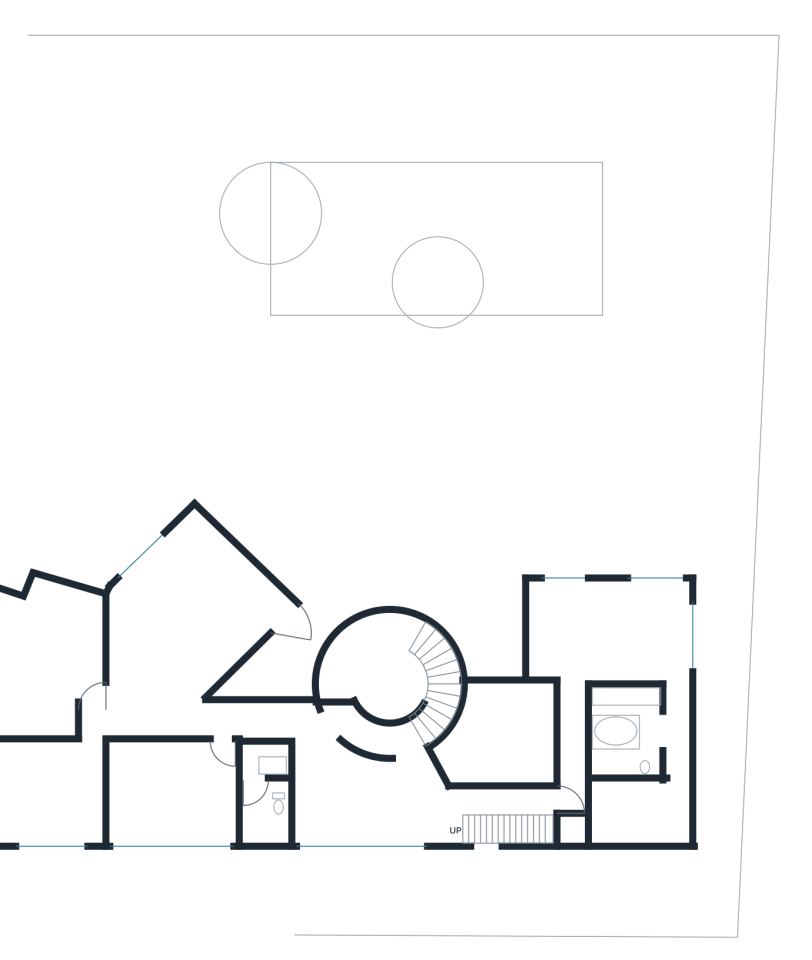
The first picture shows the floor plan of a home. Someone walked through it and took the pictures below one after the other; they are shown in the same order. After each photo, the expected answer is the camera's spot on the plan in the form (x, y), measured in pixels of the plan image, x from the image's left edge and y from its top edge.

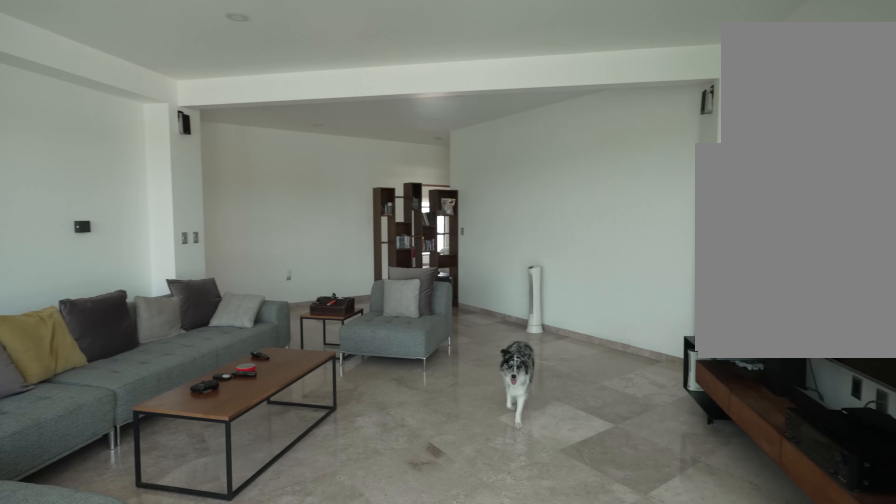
(195, 545)
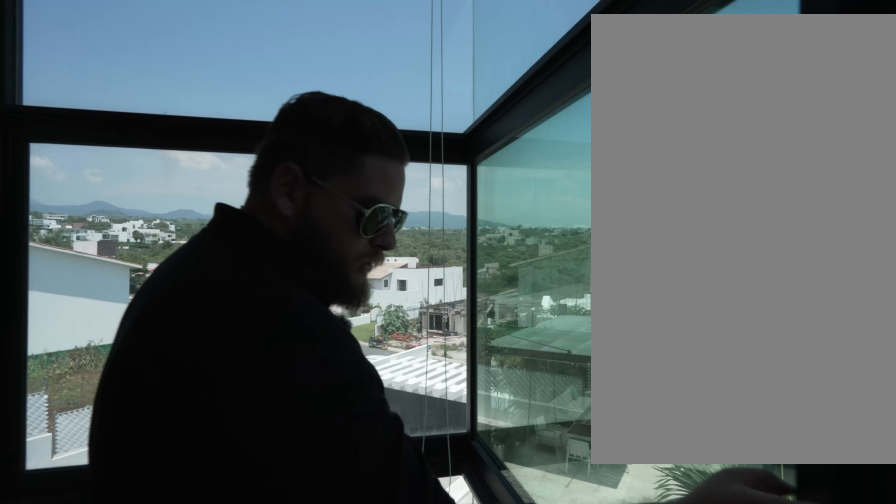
(195, 545)
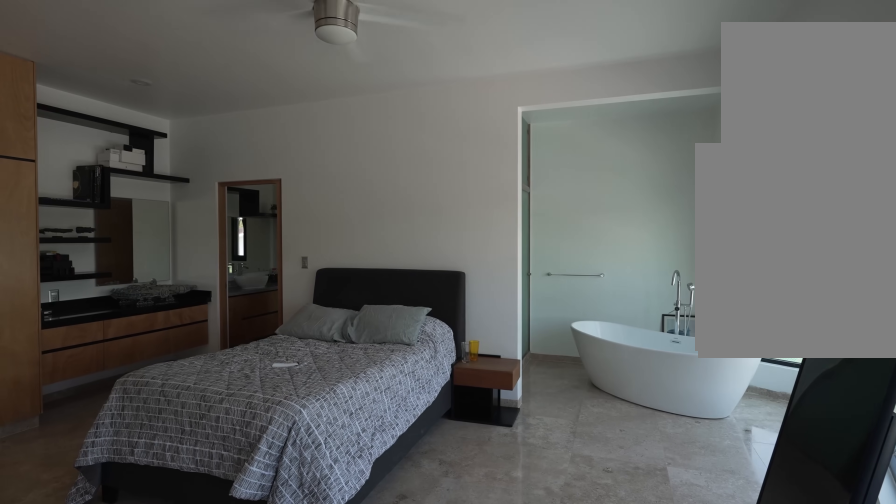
(53, 622)
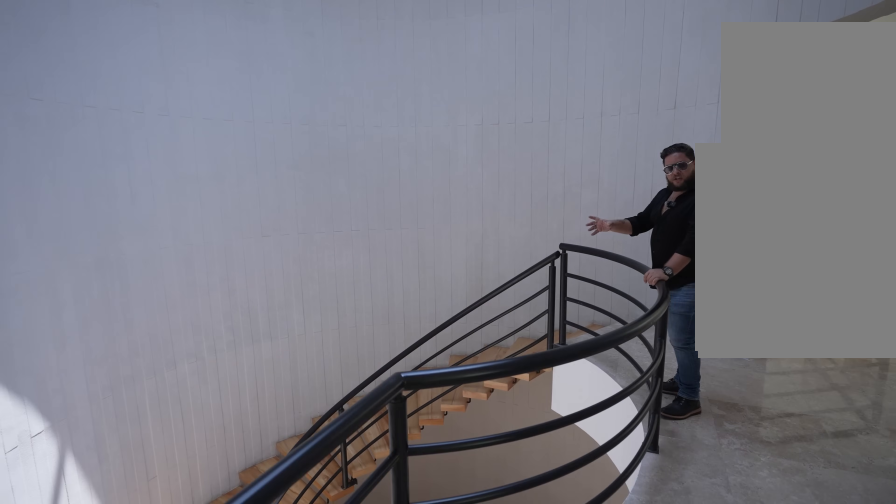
(341, 724)
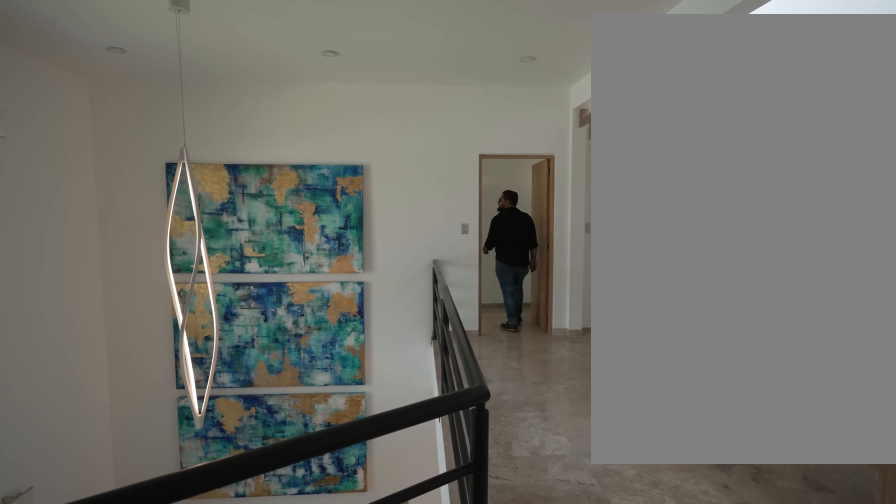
(376, 732)
